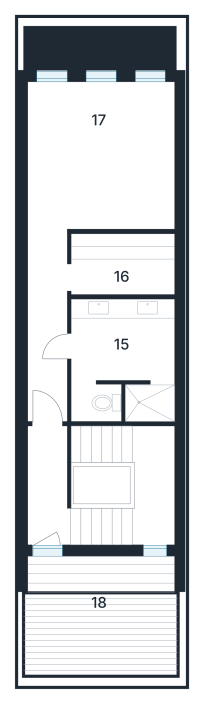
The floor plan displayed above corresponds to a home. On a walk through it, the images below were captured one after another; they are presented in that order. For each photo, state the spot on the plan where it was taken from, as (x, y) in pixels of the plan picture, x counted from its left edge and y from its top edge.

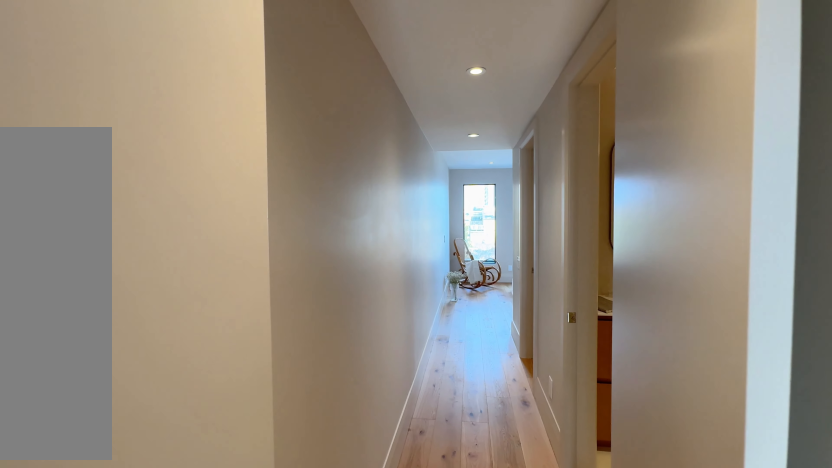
(49, 435)
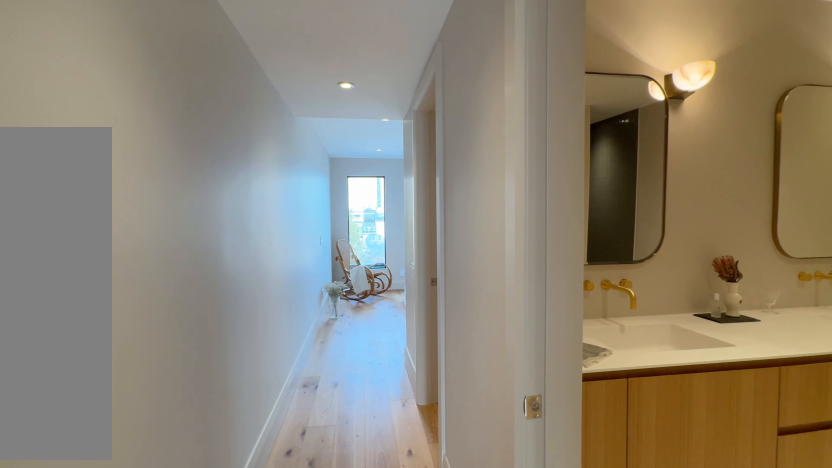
(48, 377)
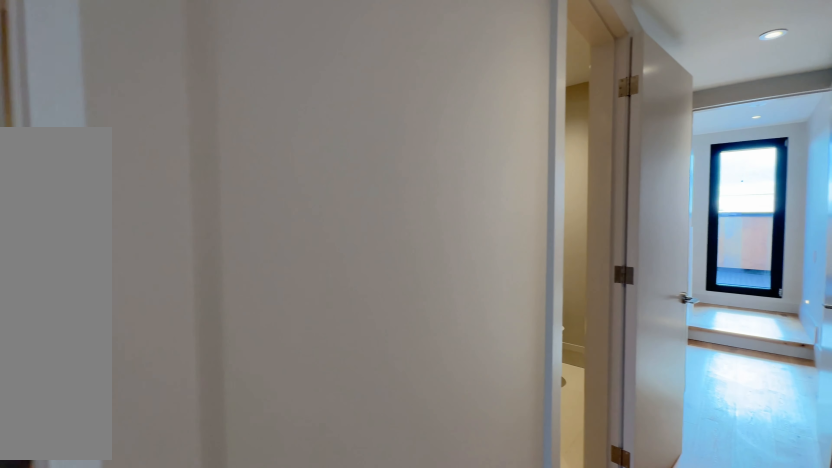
(45, 294)
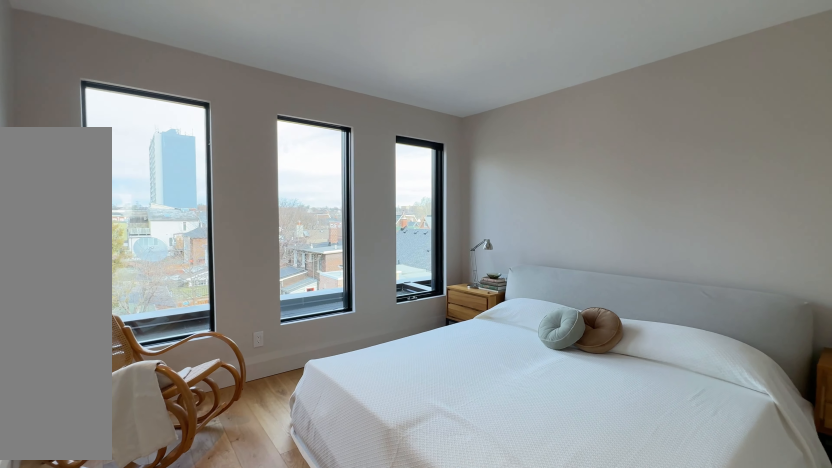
(48, 214)
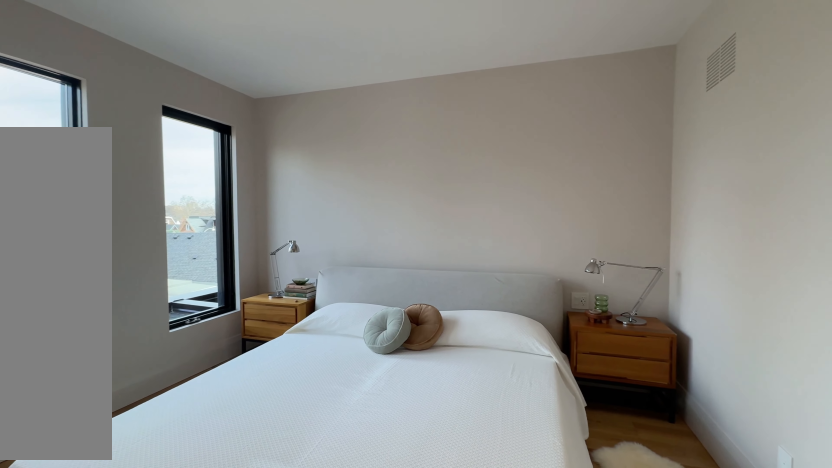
(49, 201)
